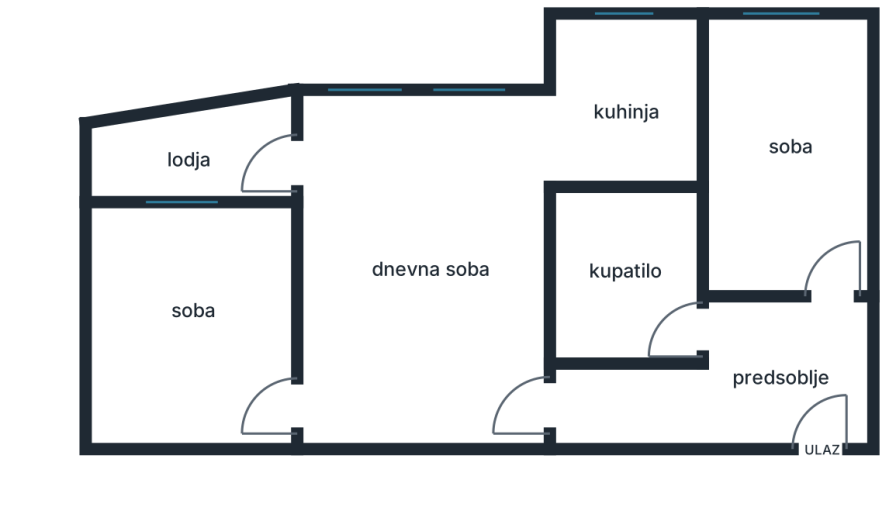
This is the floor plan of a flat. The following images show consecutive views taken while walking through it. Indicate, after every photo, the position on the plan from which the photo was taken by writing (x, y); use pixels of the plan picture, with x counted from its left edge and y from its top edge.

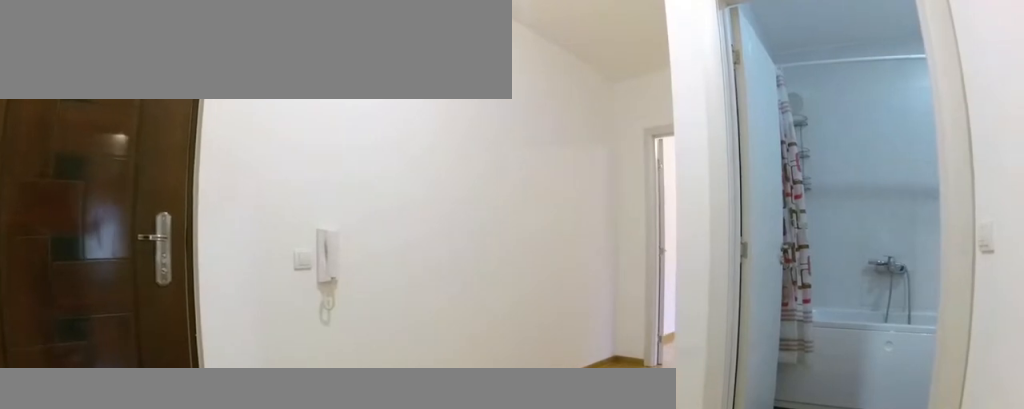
(833, 323)
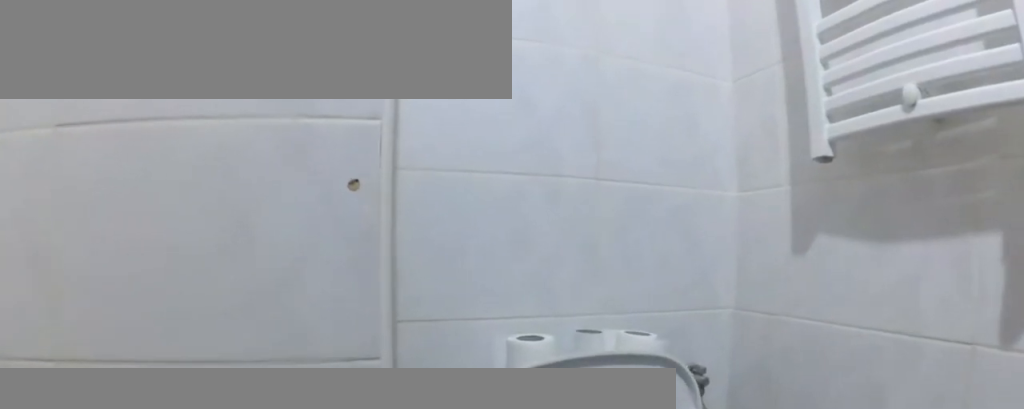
(656, 234)
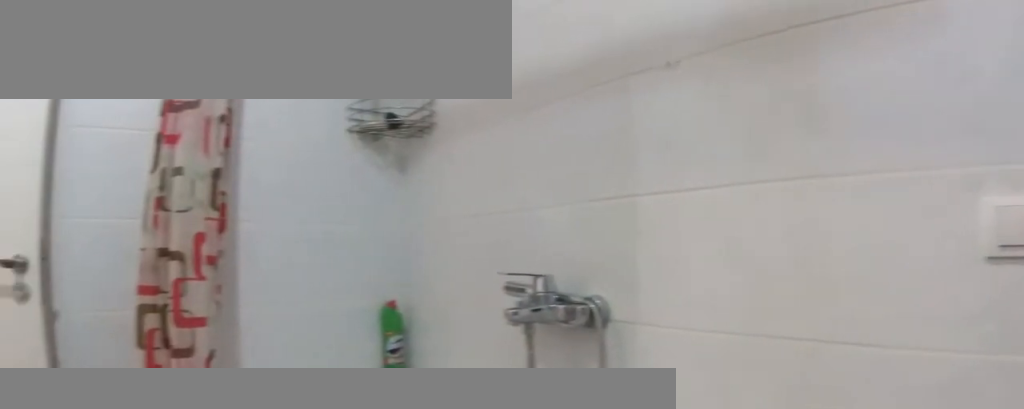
(646, 196)
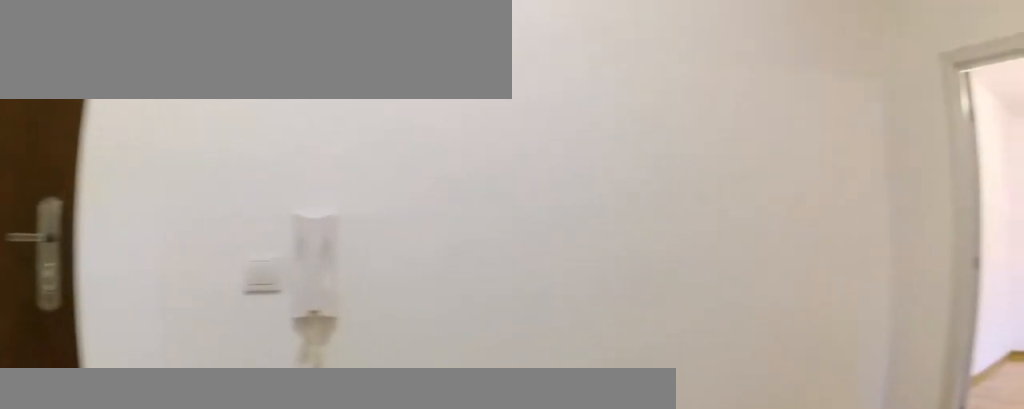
(756, 349)
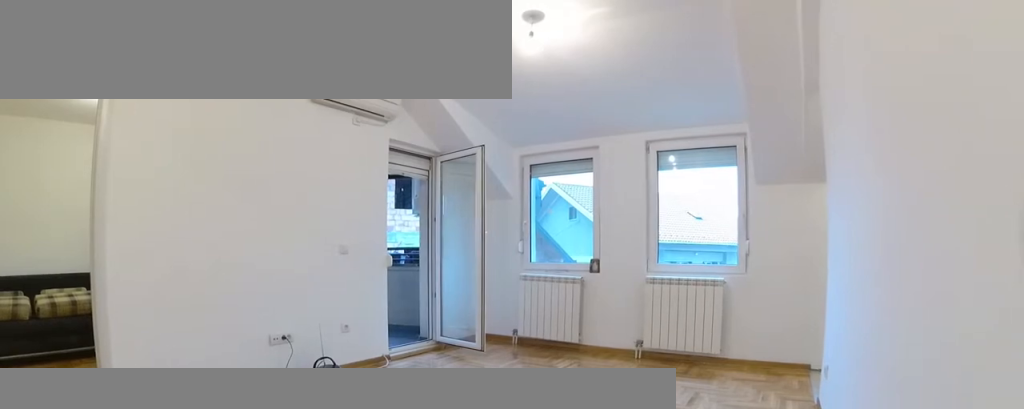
(535, 392)
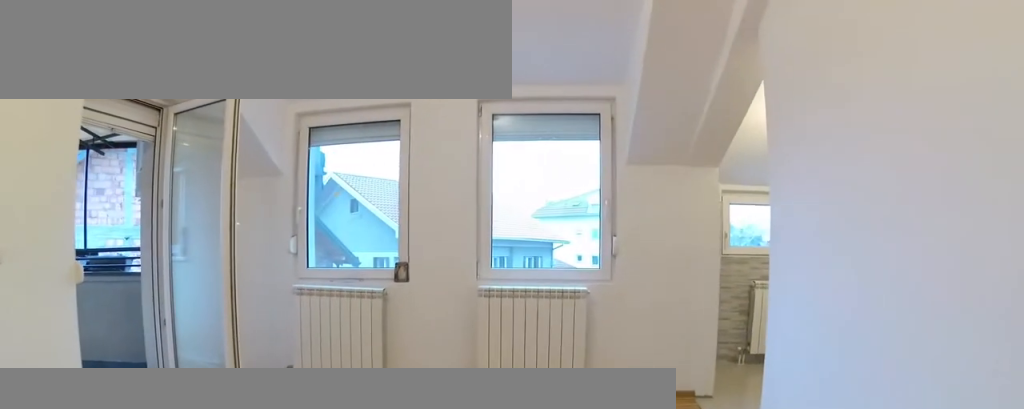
(515, 328)
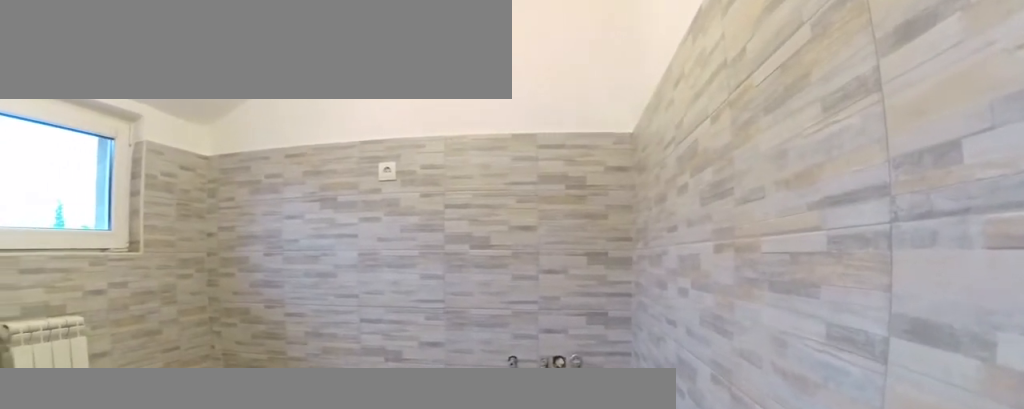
(537, 175)
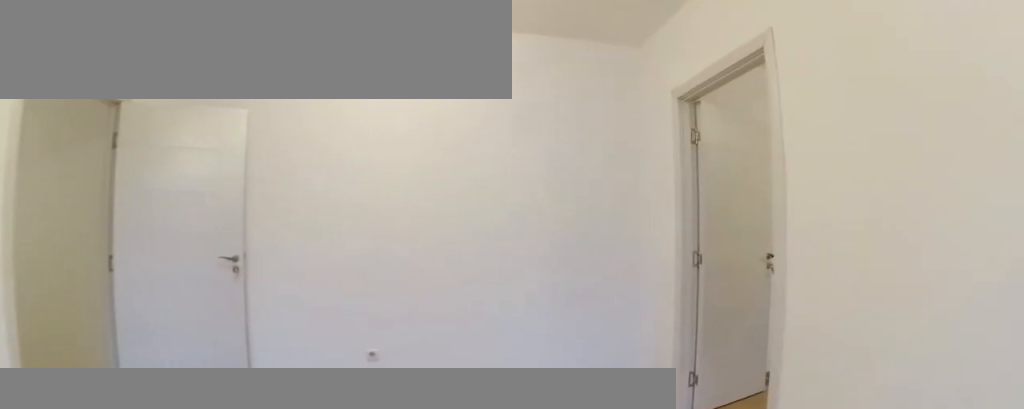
(338, 213)
